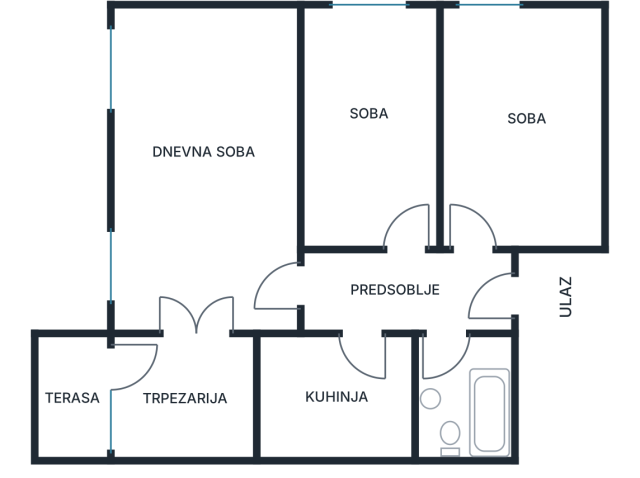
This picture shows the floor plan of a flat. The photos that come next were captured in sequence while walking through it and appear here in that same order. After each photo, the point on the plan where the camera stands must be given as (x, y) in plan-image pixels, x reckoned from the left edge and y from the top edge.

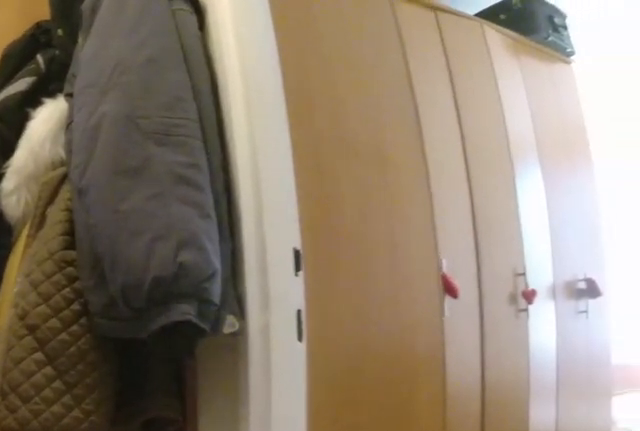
(440, 284)
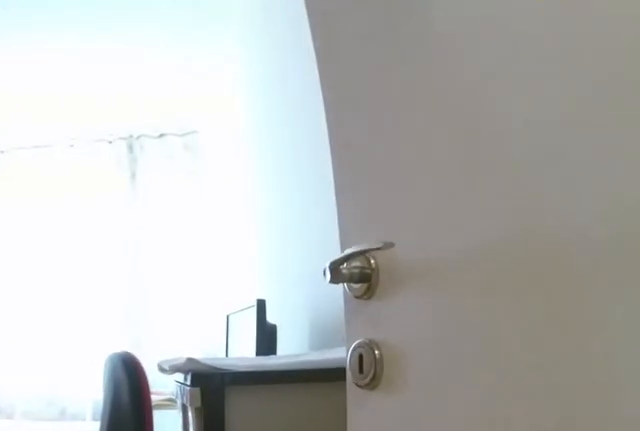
(409, 254)
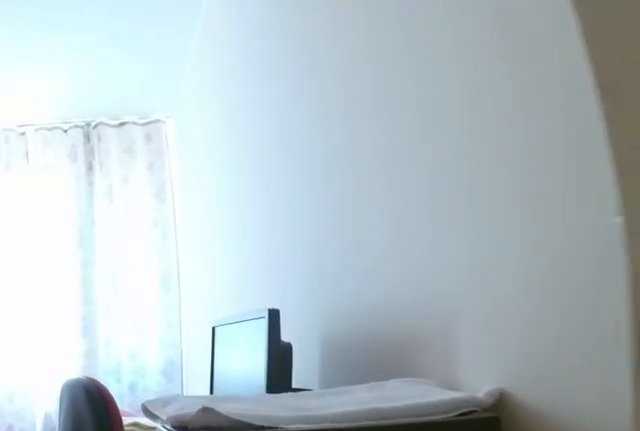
(403, 227)
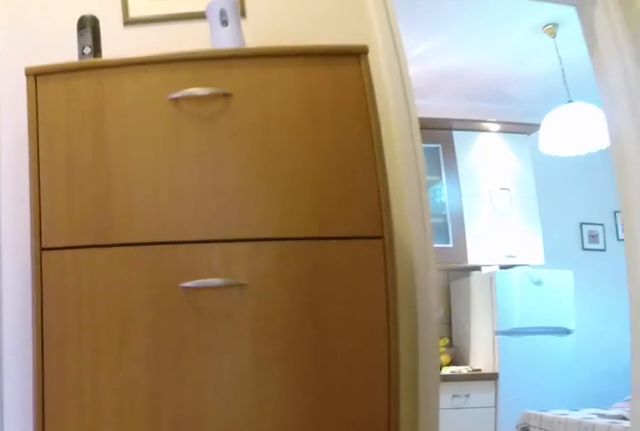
(401, 246)
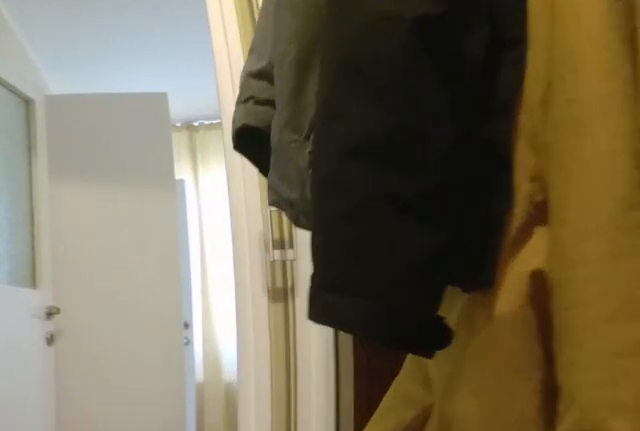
(407, 296)
